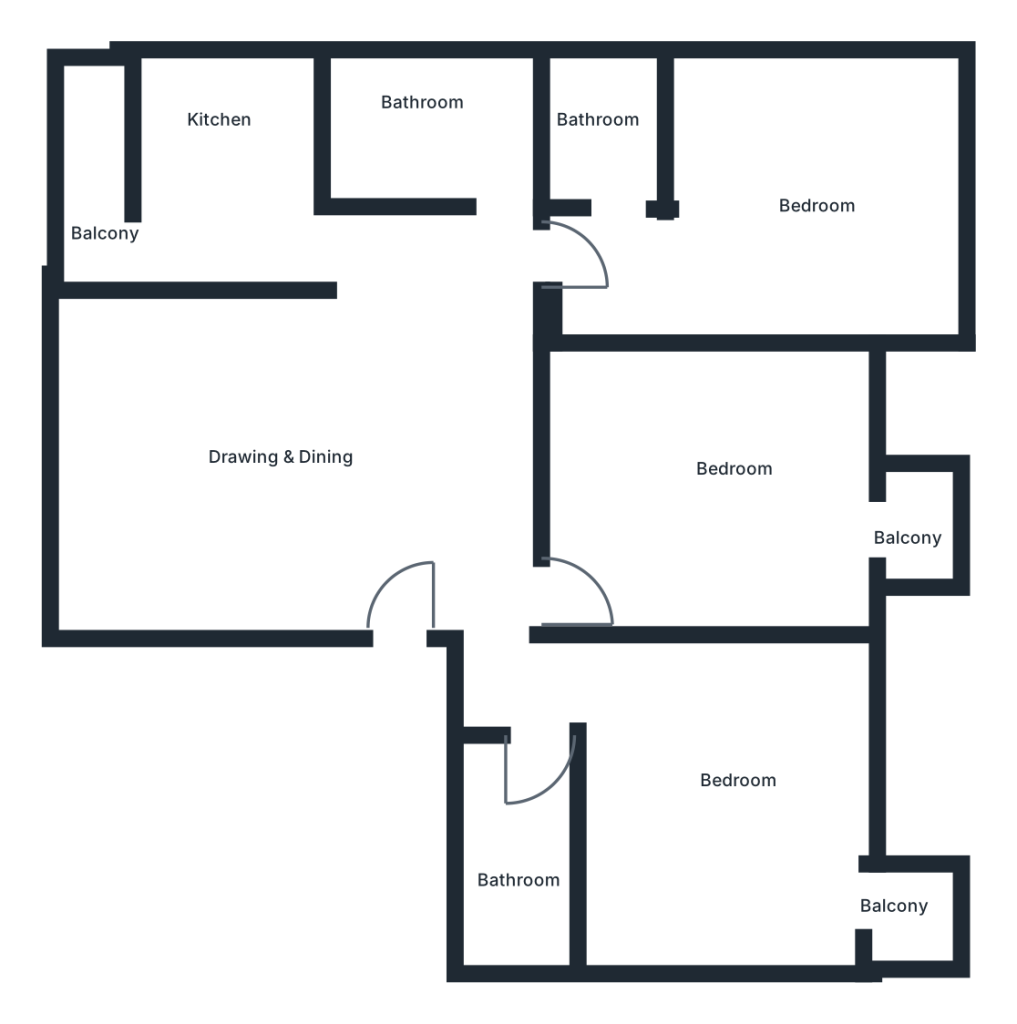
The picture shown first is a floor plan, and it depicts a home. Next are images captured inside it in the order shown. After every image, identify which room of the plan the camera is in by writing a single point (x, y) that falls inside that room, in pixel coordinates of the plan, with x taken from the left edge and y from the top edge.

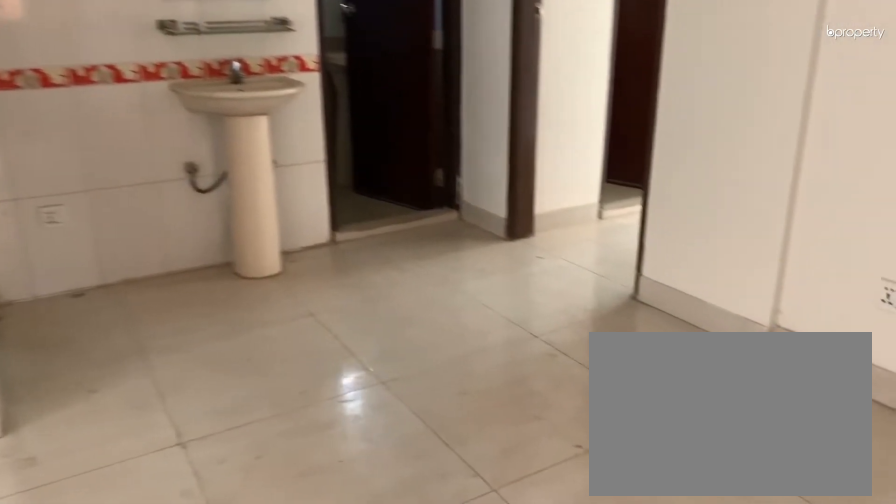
(326, 447)
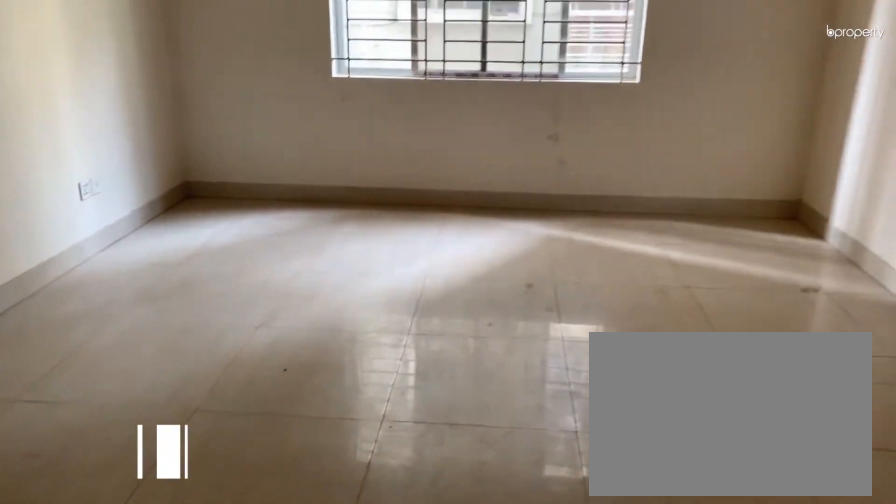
(326, 447)
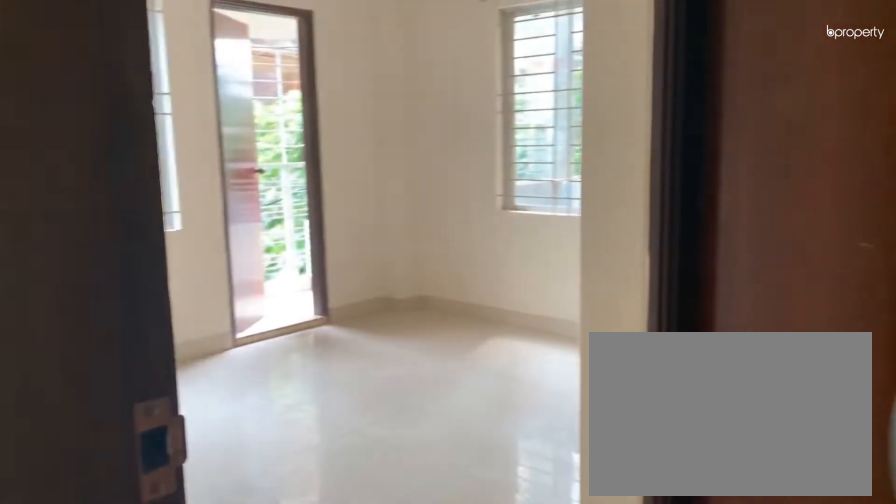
(526, 680)
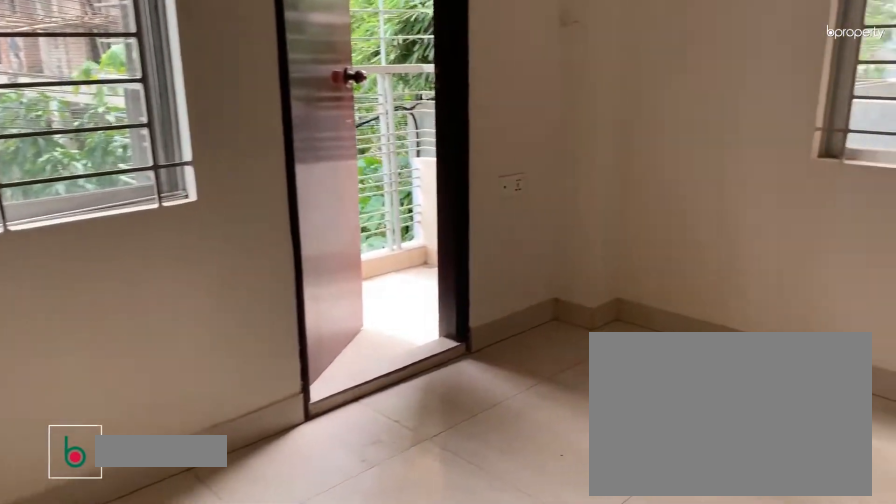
(734, 830)
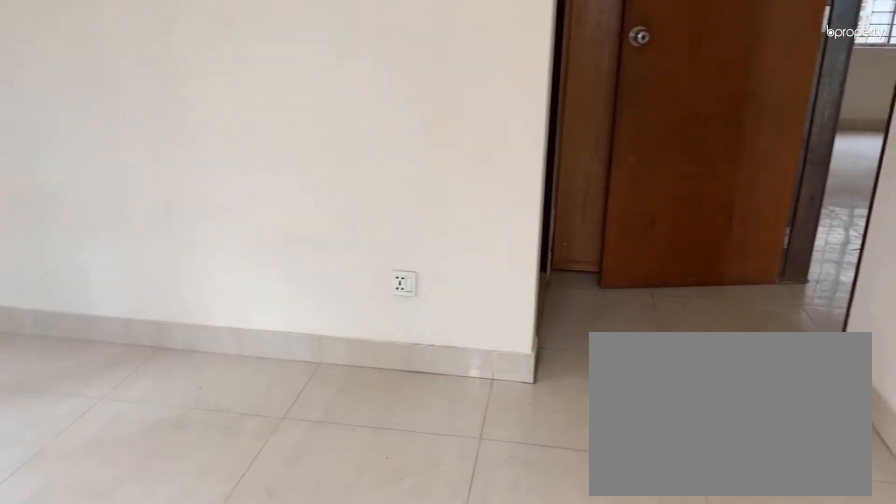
(734, 830)
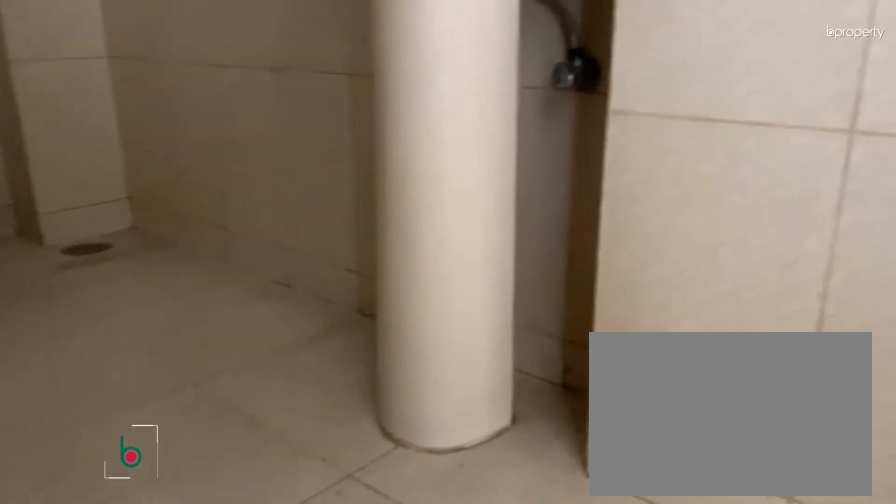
(521, 826)
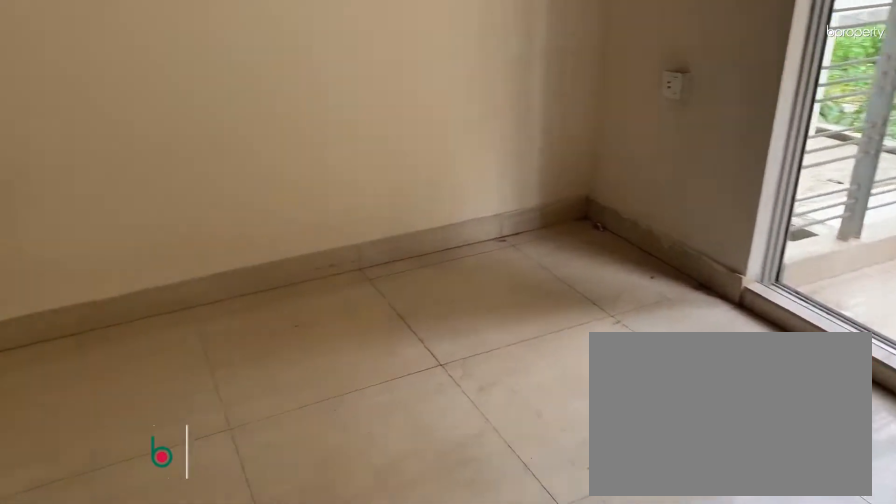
(755, 524)
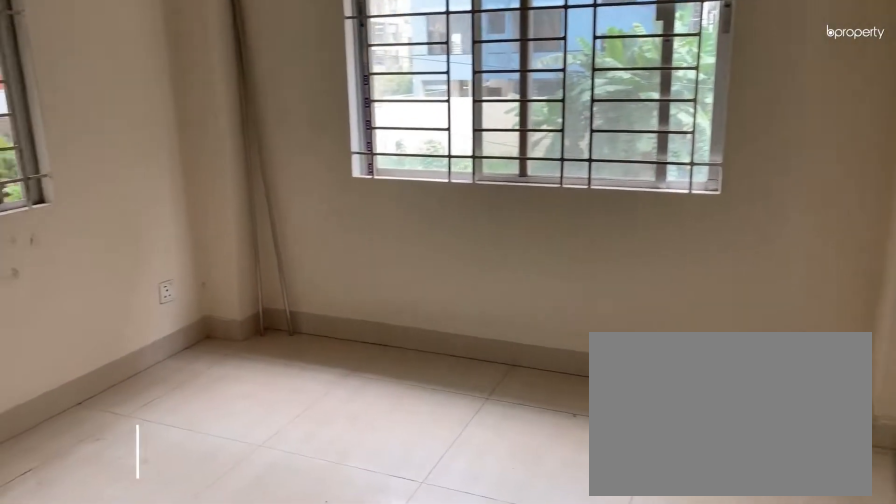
(788, 211)
